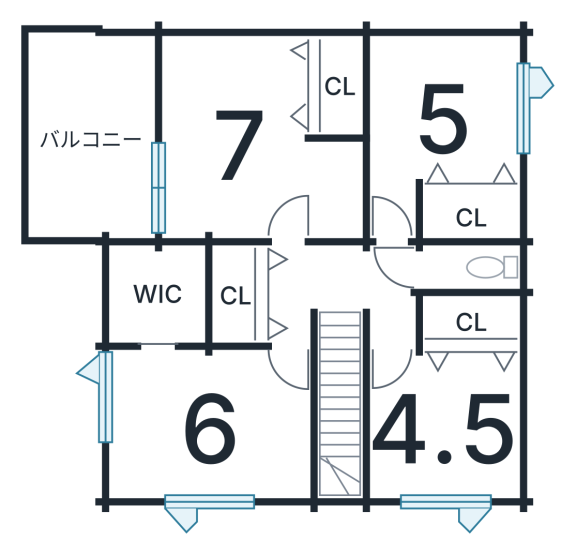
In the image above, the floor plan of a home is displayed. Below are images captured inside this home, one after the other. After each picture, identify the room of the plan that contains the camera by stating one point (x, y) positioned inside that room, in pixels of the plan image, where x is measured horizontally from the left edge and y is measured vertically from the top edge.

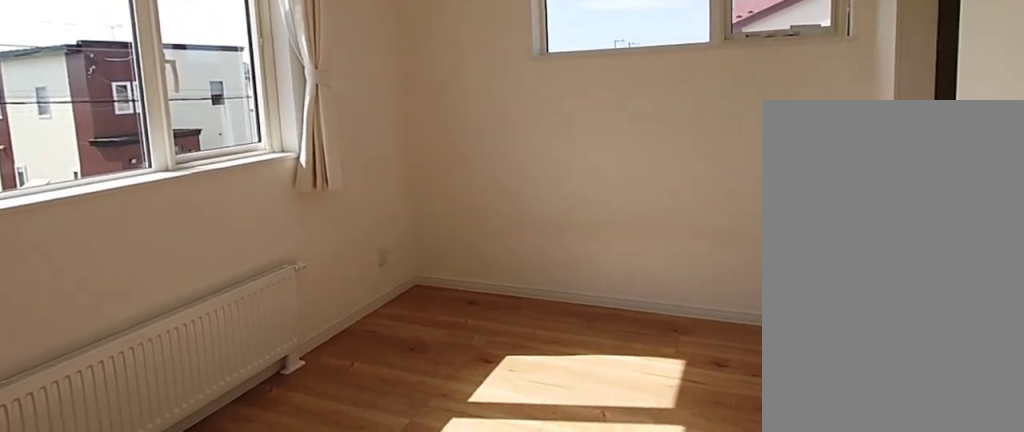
(207, 419)
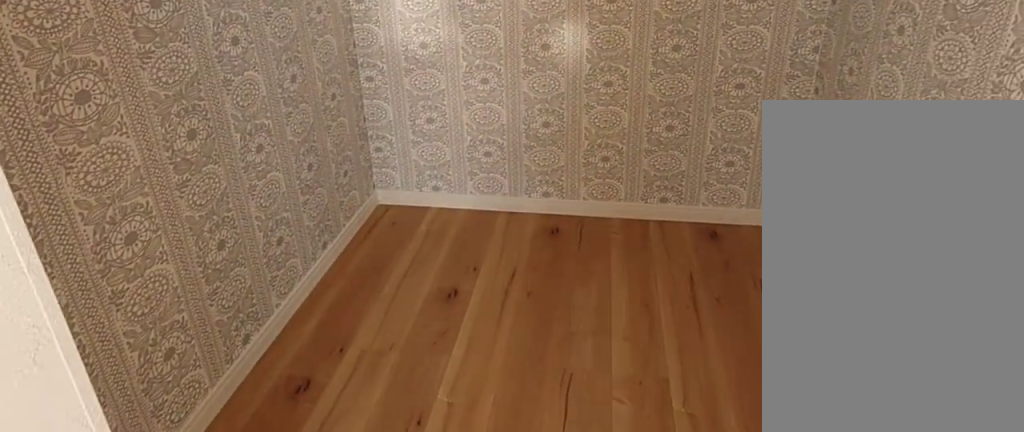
(155, 247)
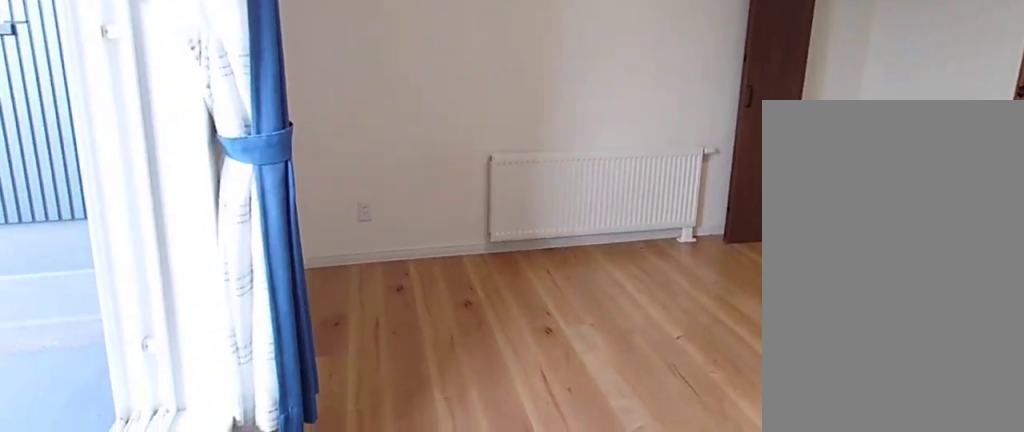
(240, 144)
